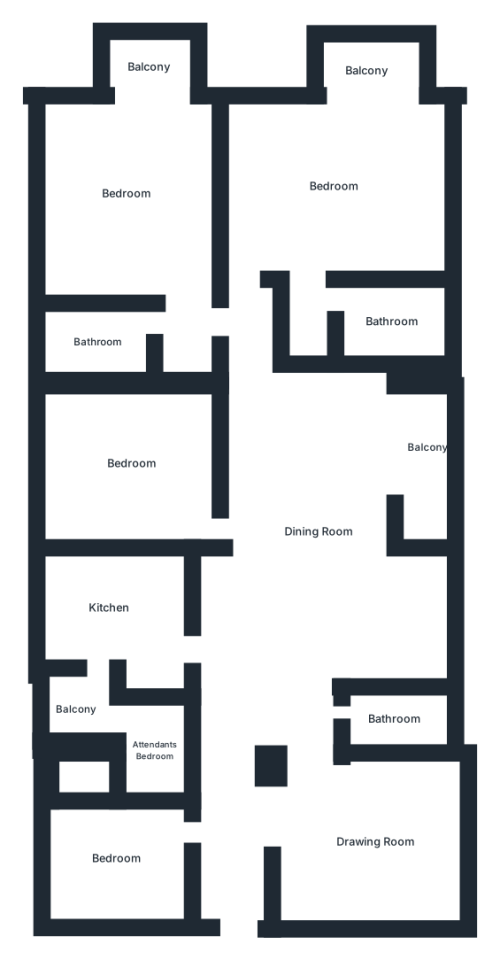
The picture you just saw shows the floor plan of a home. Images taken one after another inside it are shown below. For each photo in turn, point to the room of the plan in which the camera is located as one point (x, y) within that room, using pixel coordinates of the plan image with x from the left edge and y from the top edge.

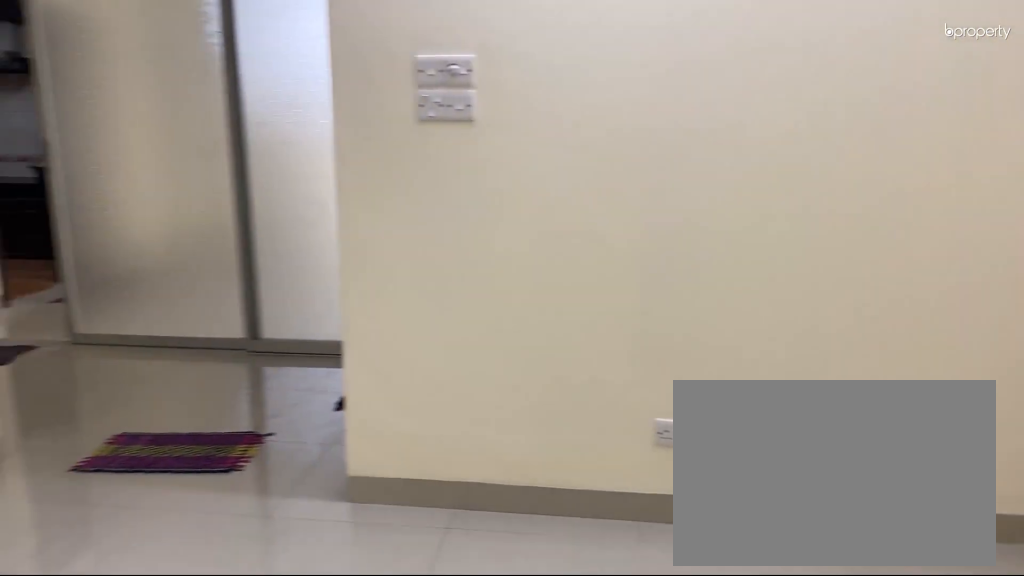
(372, 839)
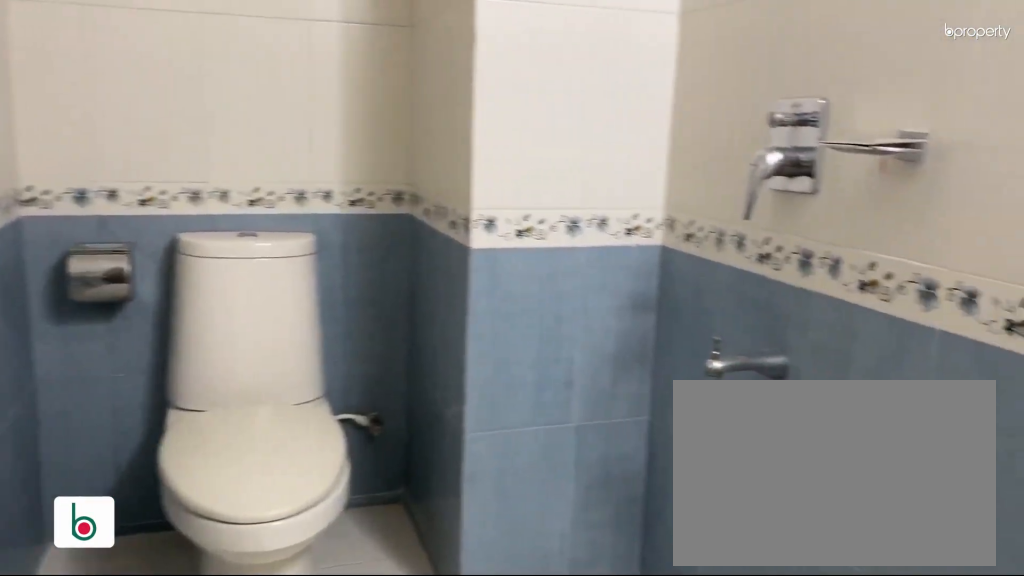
(393, 717)
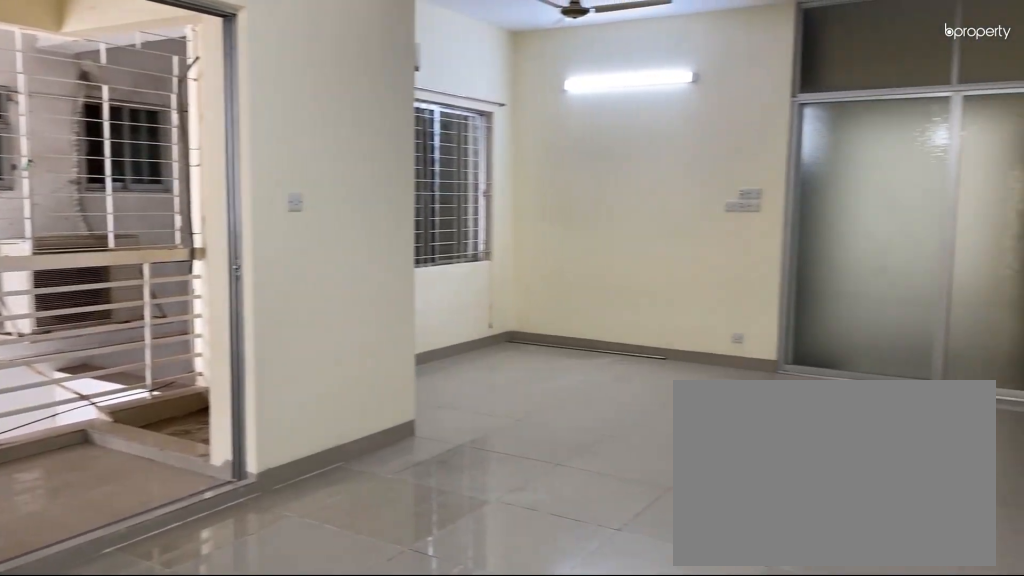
(316, 533)
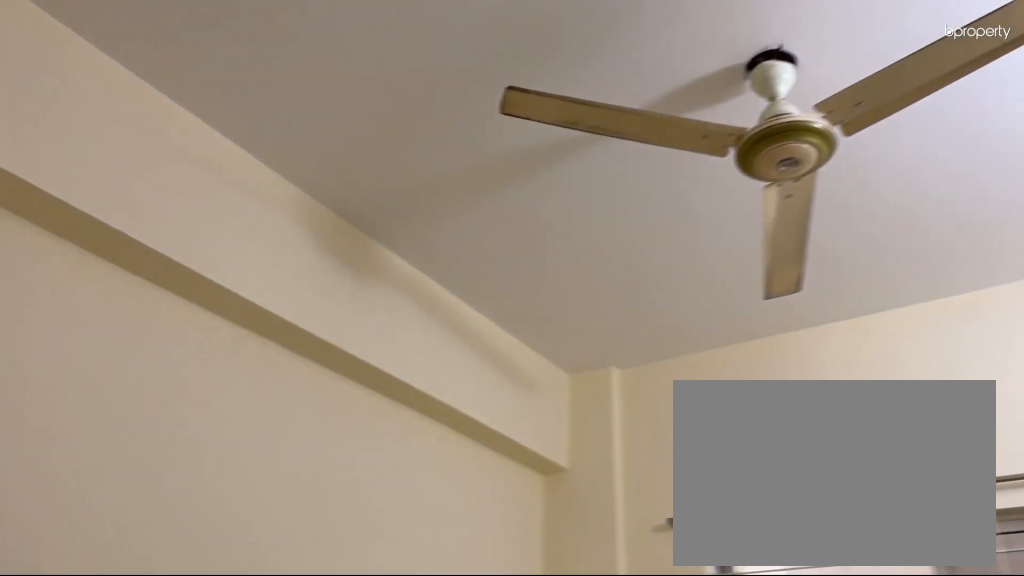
(115, 856)
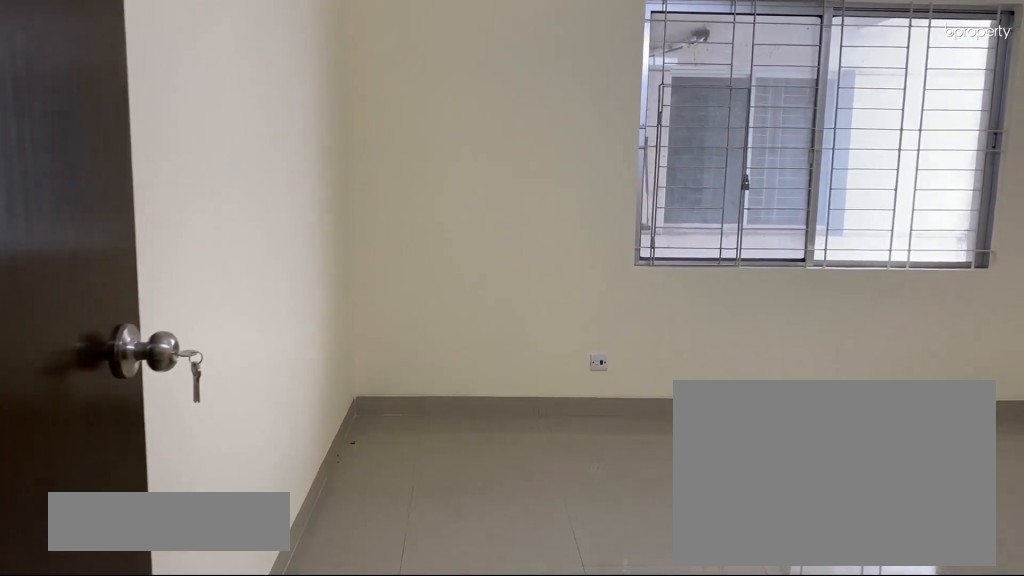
(132, 464)
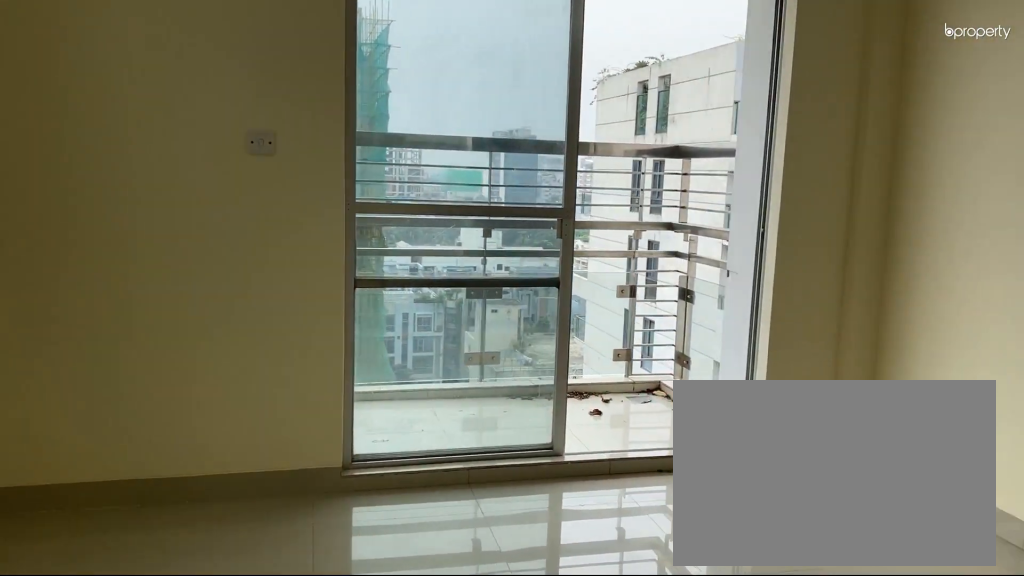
(125, 200)
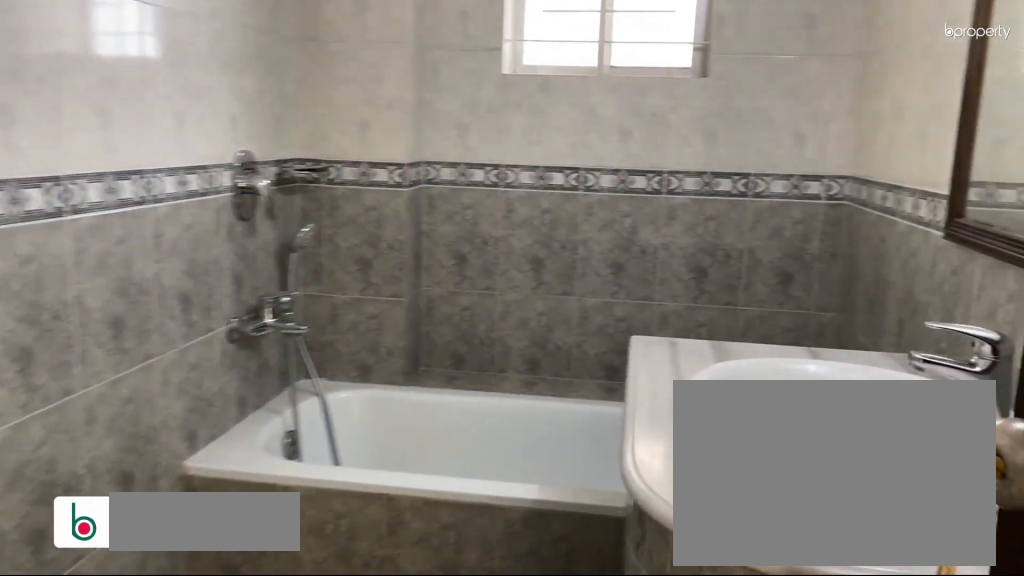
(105, 339)
